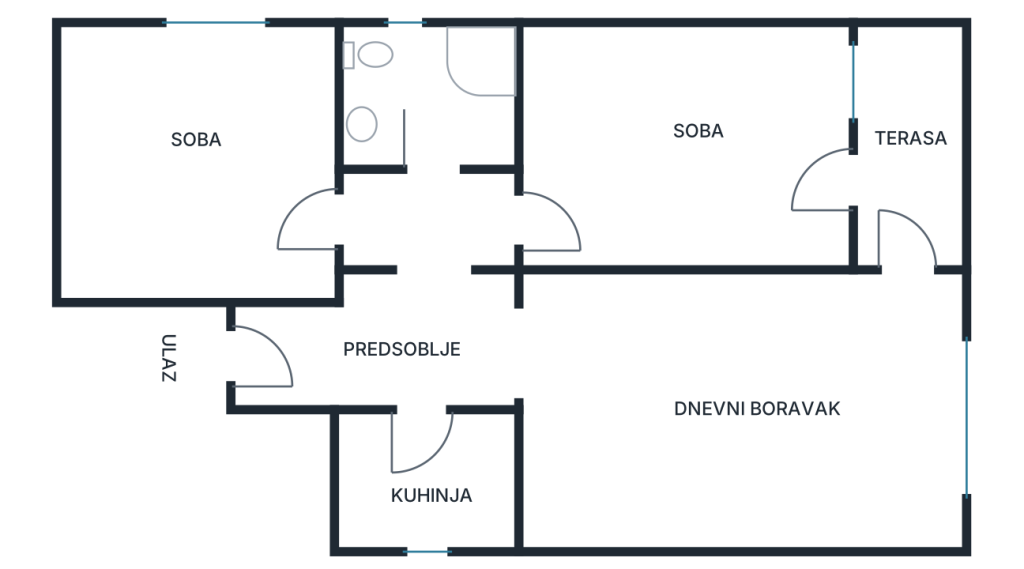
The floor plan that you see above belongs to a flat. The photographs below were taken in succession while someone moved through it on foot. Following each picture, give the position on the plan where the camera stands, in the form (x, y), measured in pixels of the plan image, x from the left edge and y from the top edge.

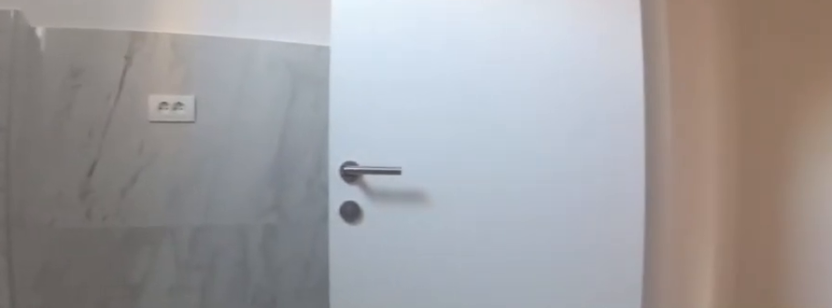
(453, 478)
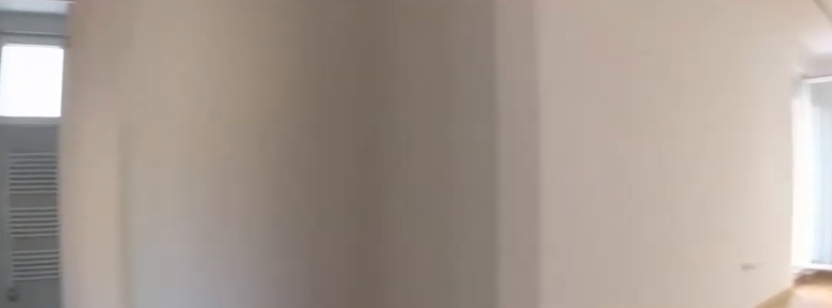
(455, 371)
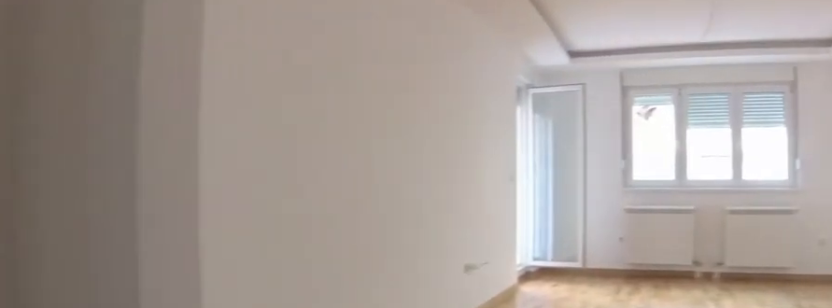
(455, 364)
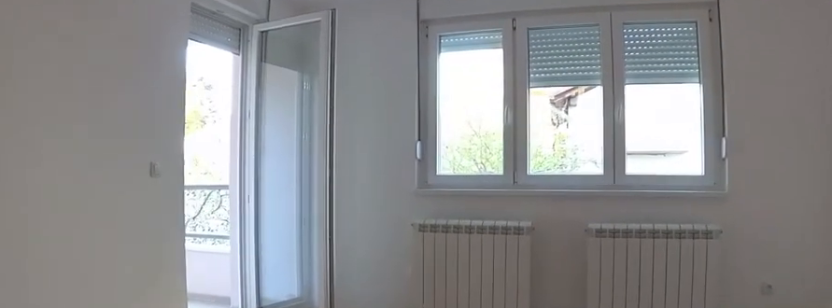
(815, 379)
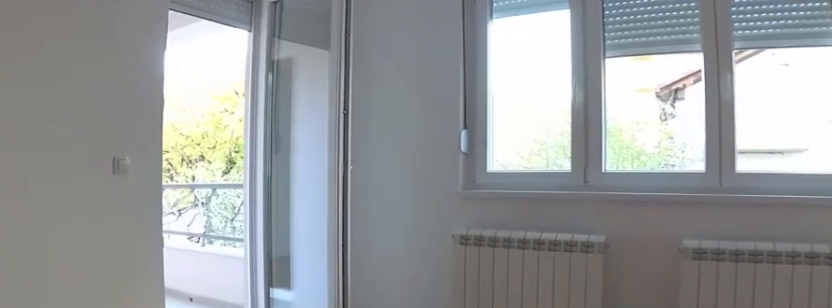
(842, 380)
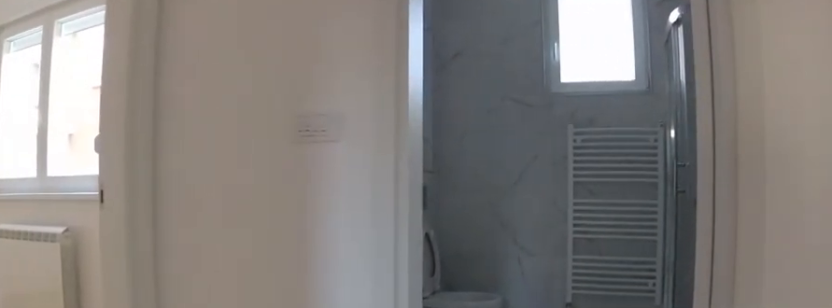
(447, 287)
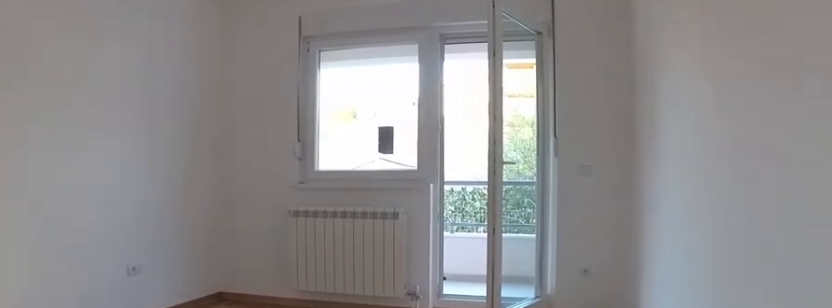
(497, 228)
